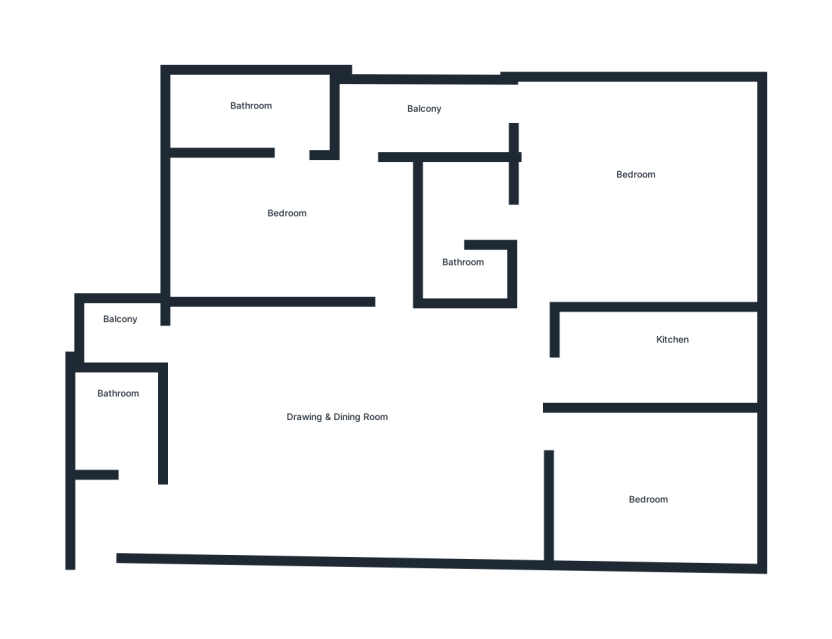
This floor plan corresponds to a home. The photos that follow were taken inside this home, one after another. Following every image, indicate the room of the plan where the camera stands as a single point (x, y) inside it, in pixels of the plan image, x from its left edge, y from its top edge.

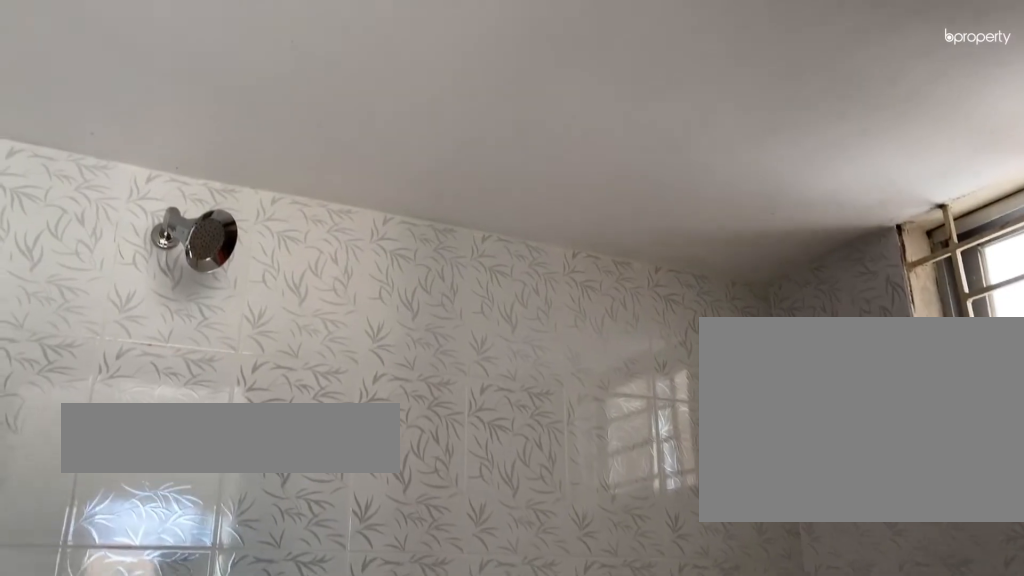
(463, 228)
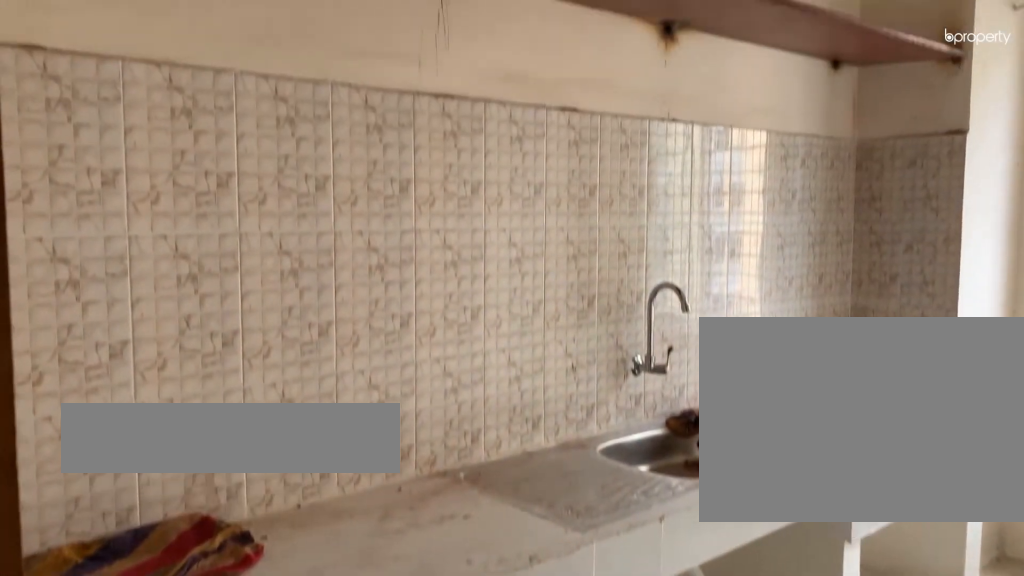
(637, 369)
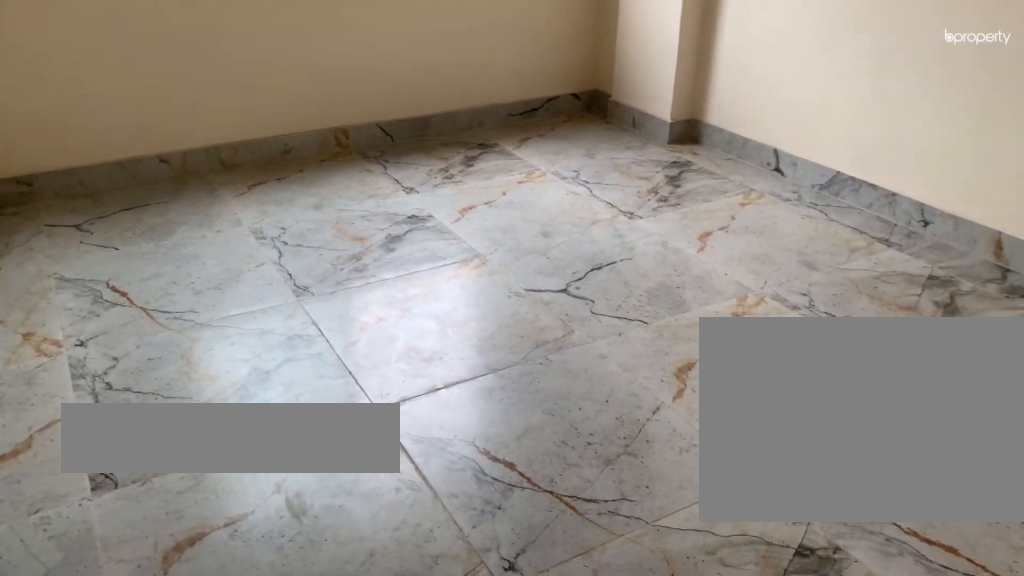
(651, 490)
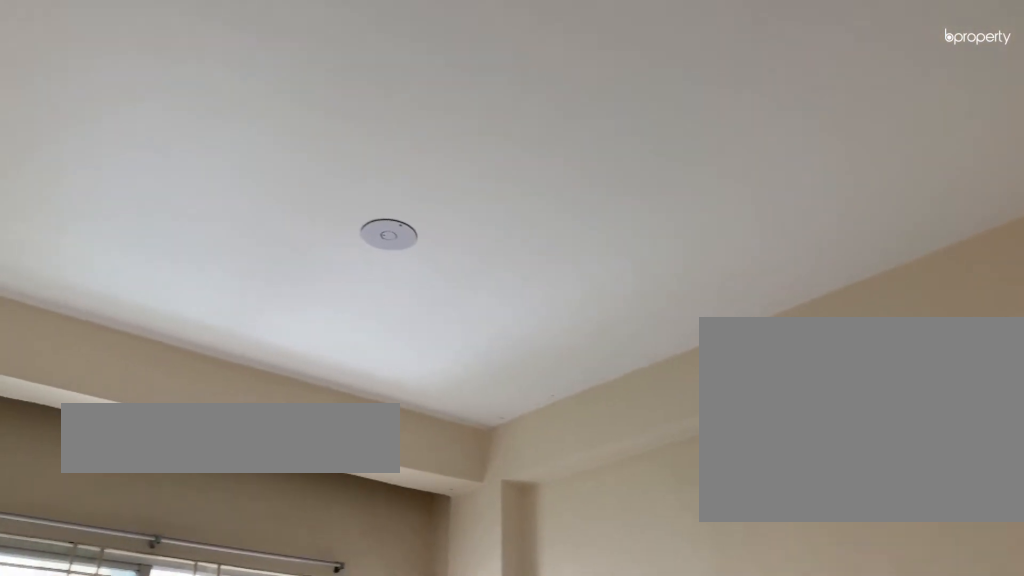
(651, 490)
